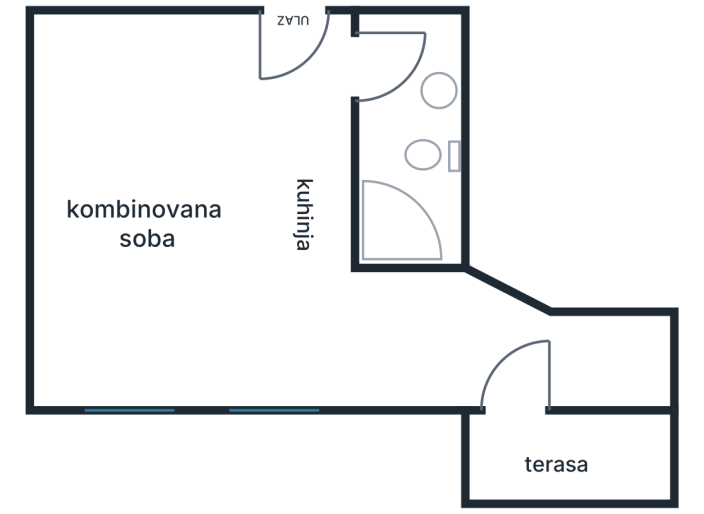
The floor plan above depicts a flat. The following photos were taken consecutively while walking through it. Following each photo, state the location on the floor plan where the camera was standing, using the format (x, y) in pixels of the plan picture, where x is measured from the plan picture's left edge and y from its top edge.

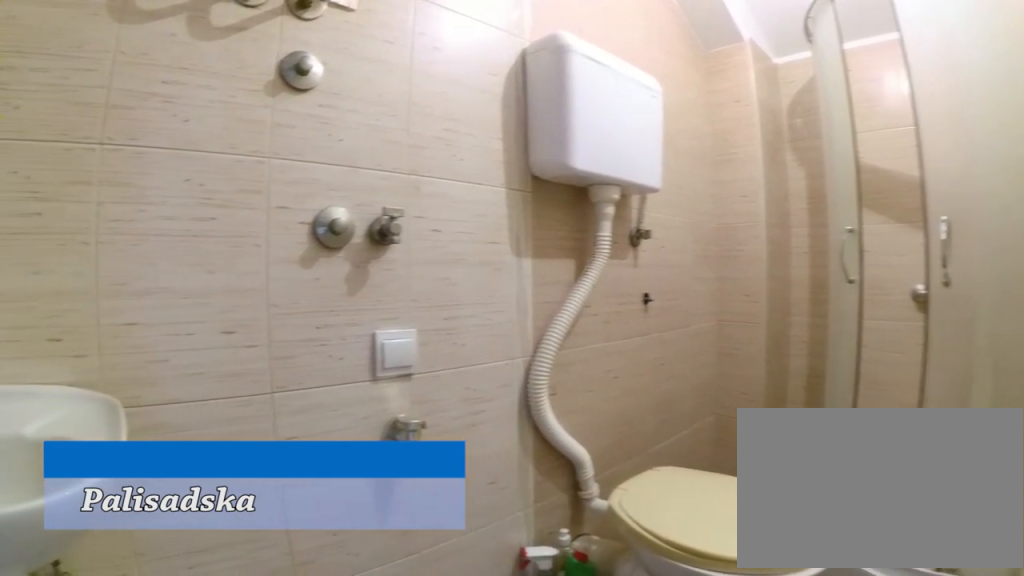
(358, 57)
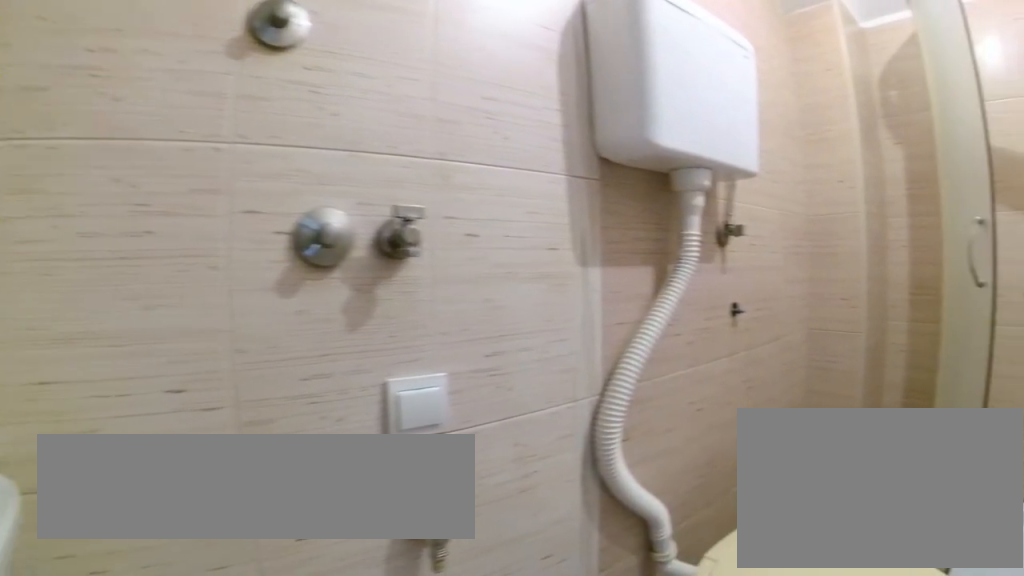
(374, 73)
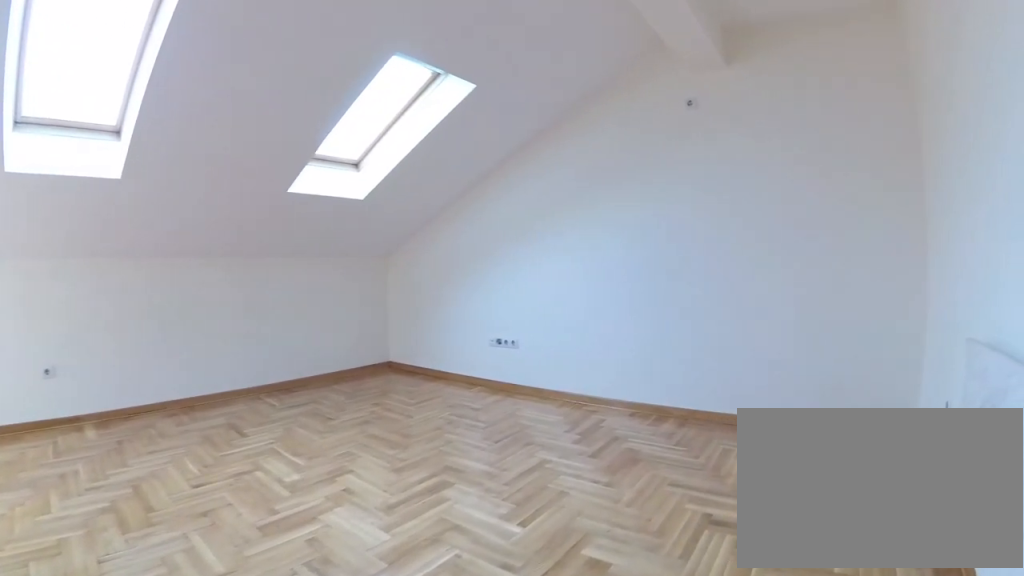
(288, 64)
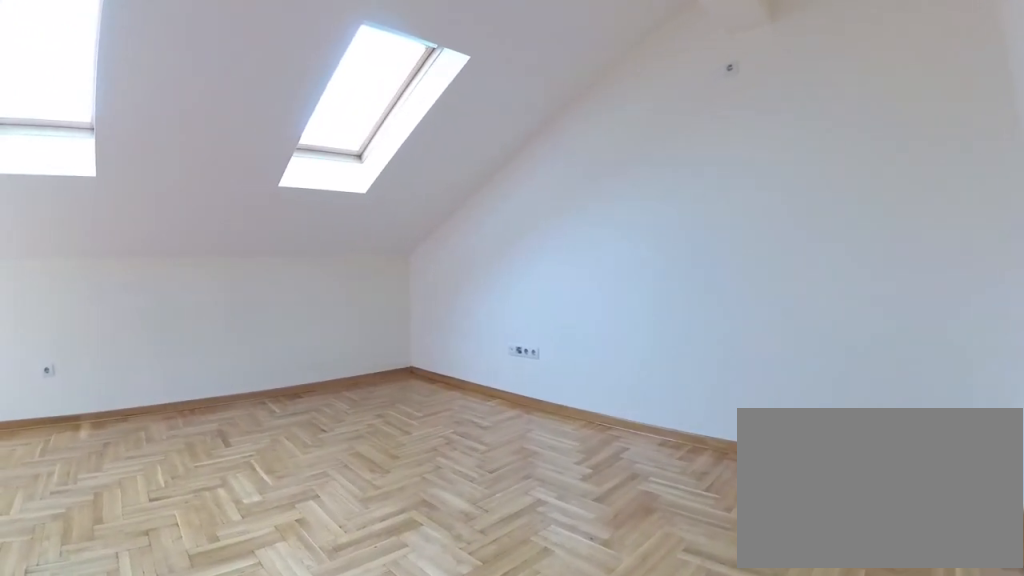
(241, 68)
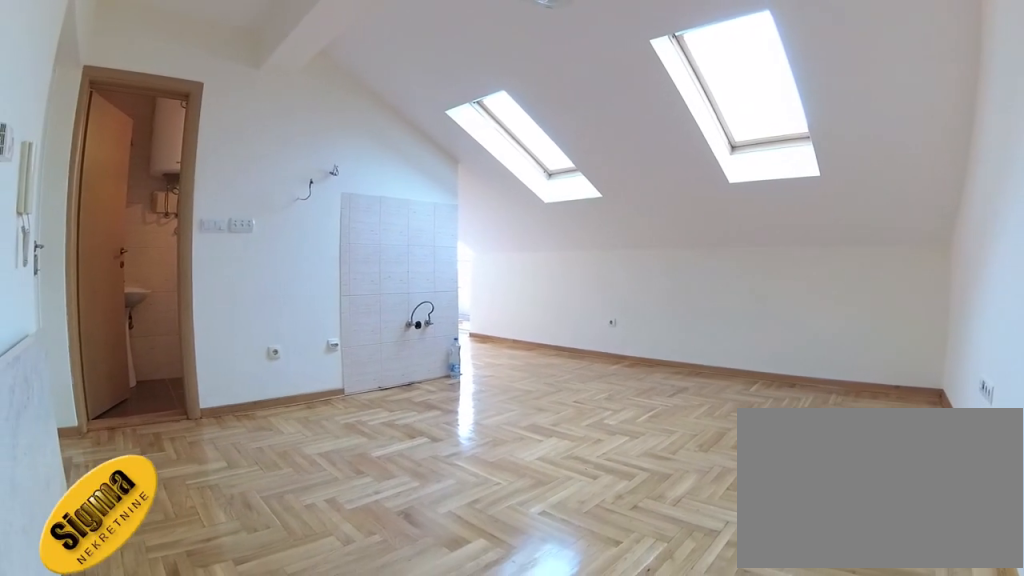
(96, 58)
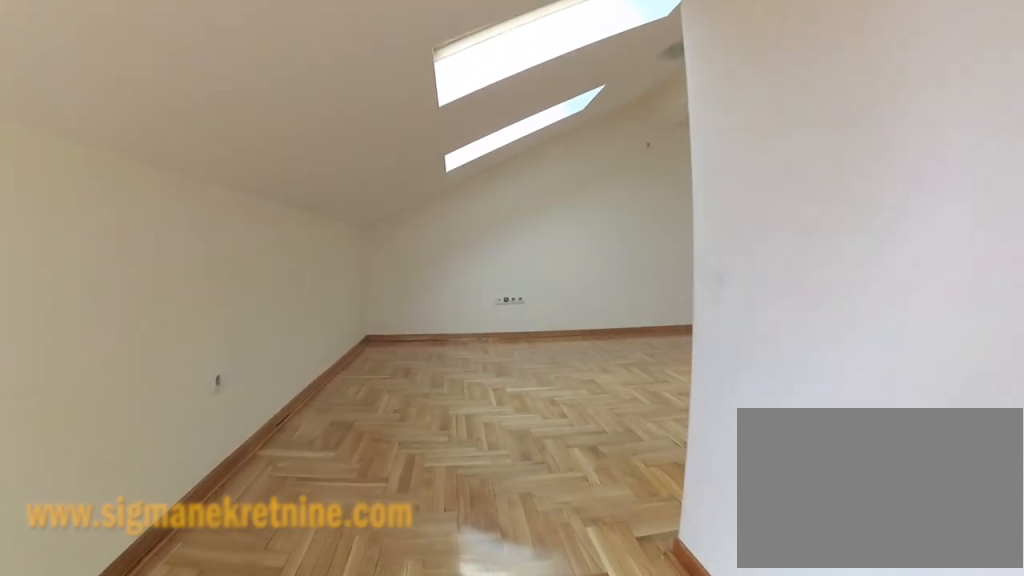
(456, 345)
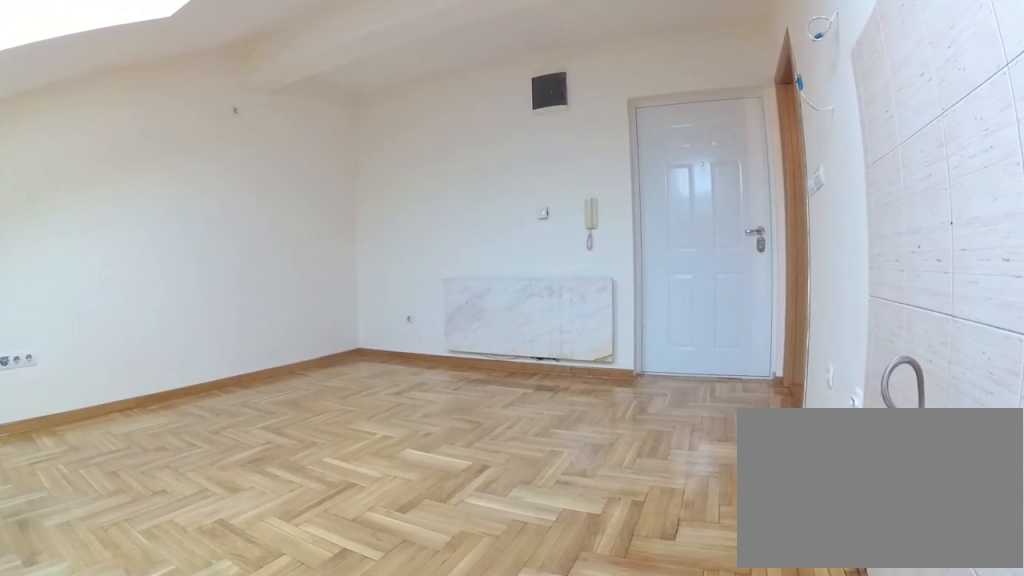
(316, 314)
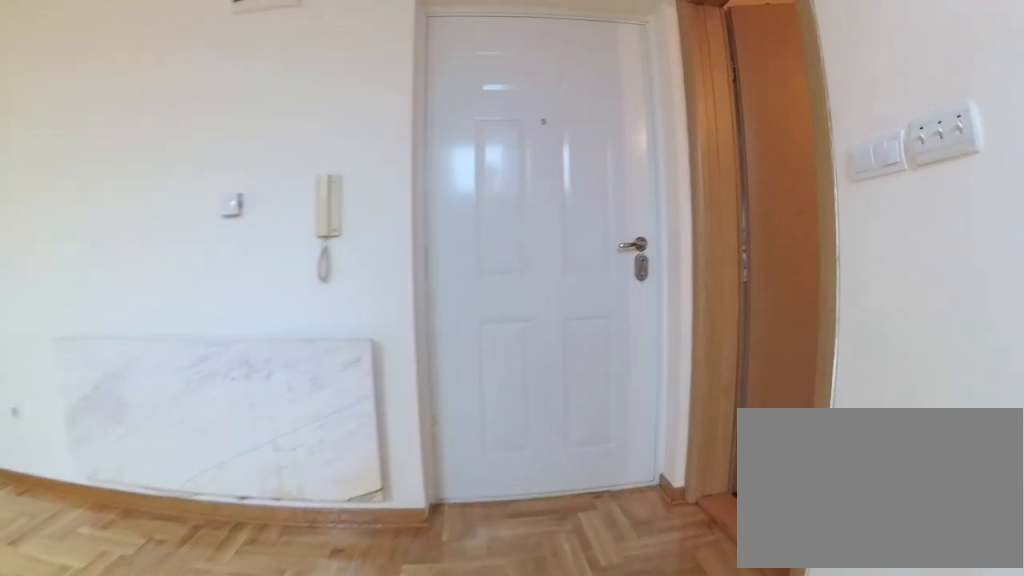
(317, 228)
